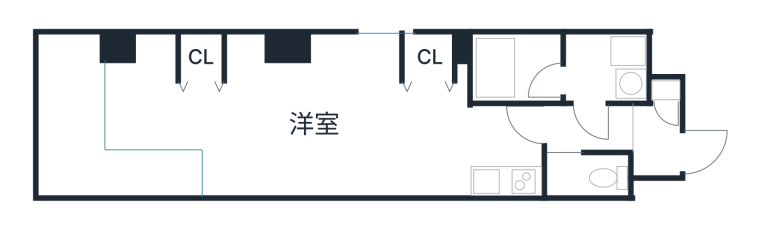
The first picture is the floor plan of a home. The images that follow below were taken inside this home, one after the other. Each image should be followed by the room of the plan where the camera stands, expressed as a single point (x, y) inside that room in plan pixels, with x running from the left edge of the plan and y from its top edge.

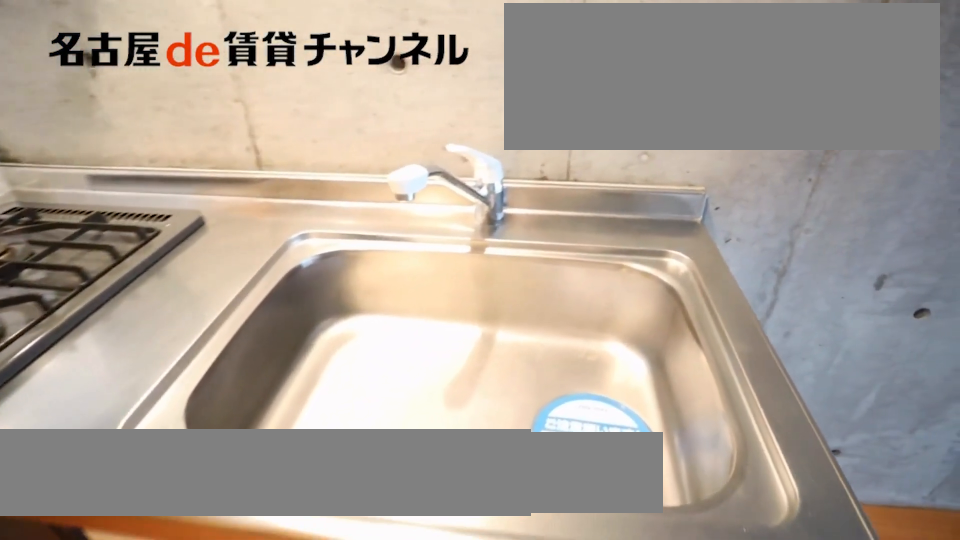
(507, 178)
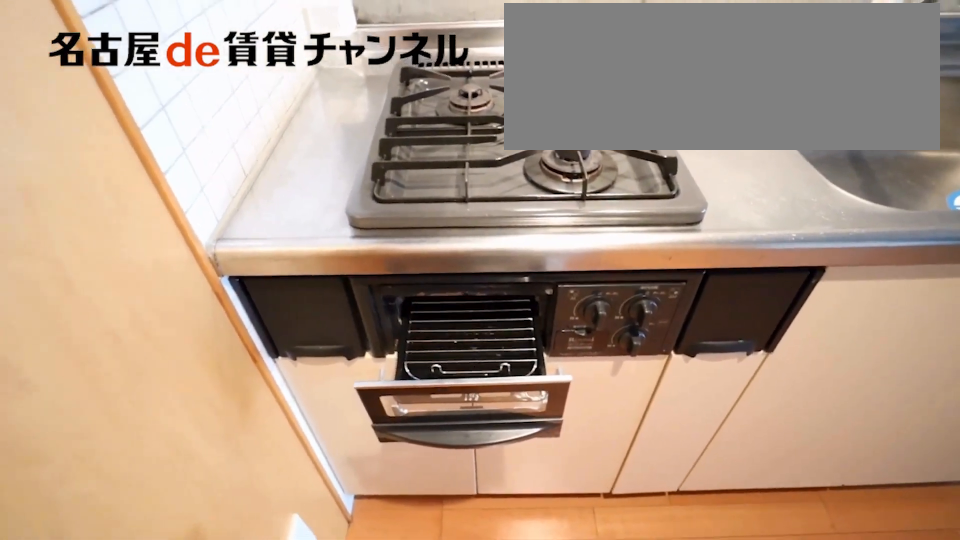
(507, 178)
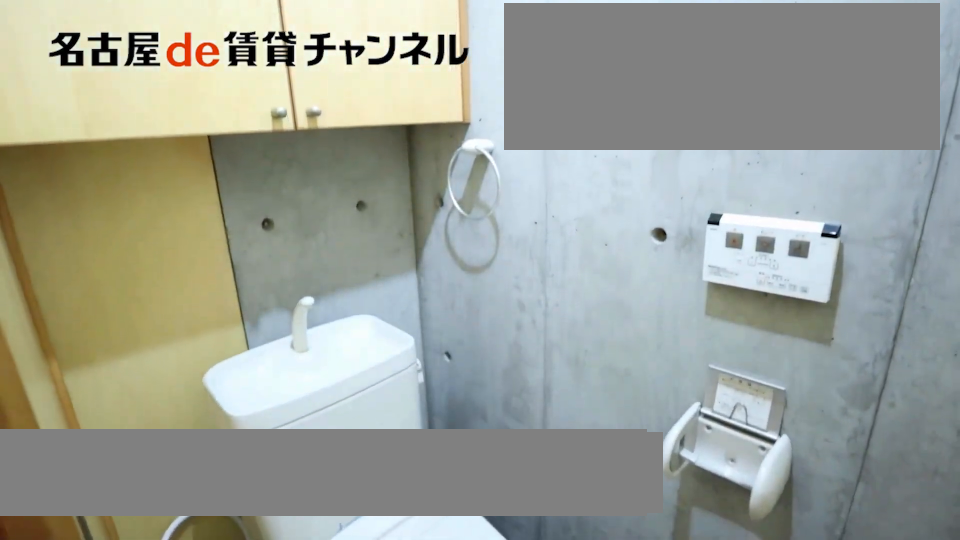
(588, 176)
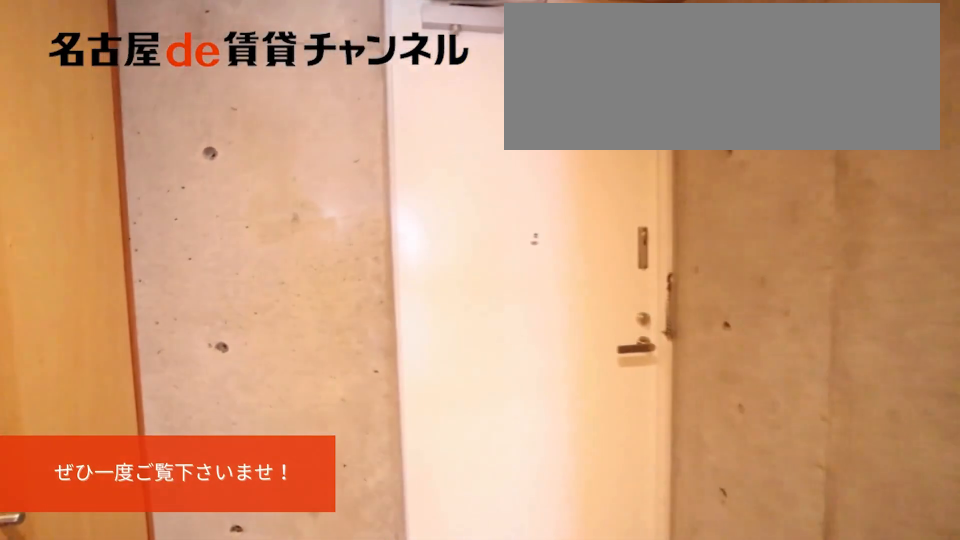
(657, 141)
